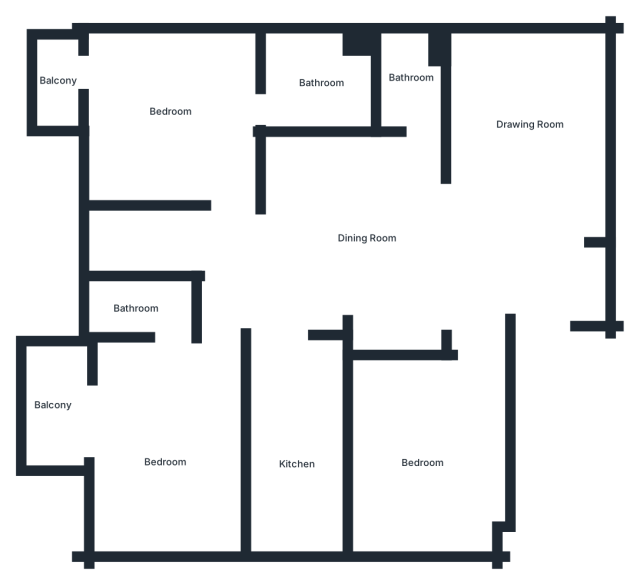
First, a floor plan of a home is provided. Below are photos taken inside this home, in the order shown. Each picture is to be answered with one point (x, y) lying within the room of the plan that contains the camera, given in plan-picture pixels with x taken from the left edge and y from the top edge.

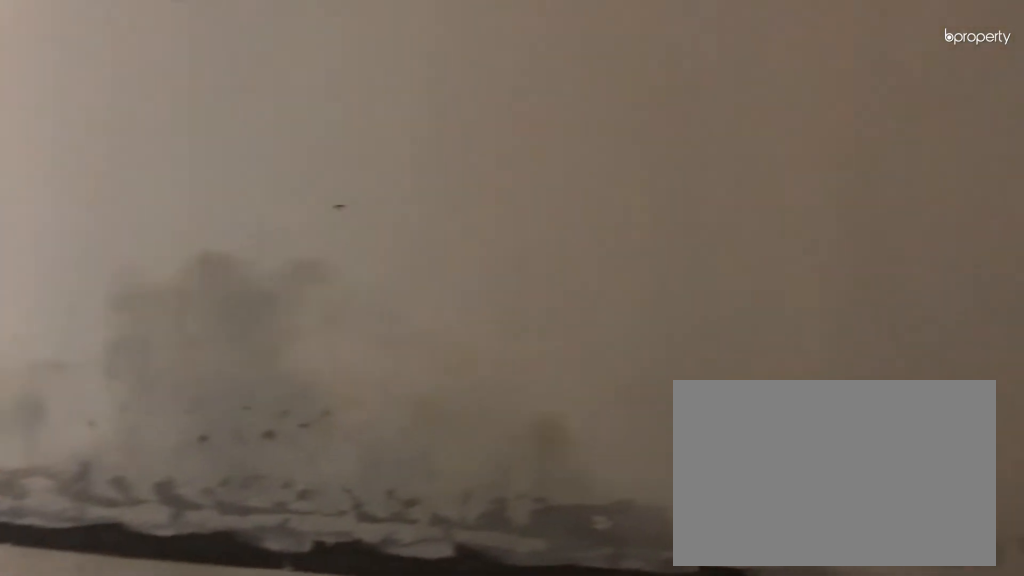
(428, 459)
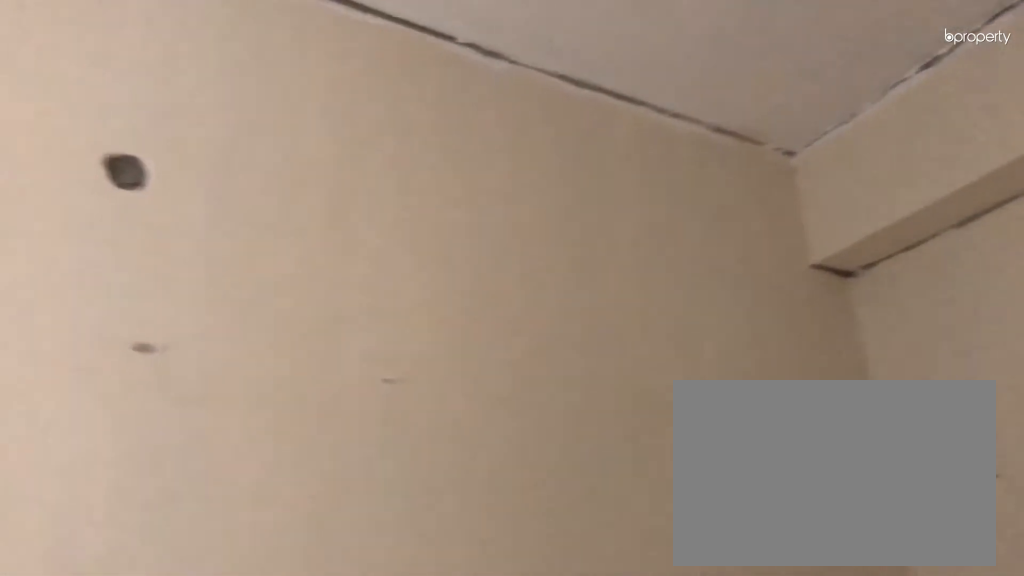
(428, 459)
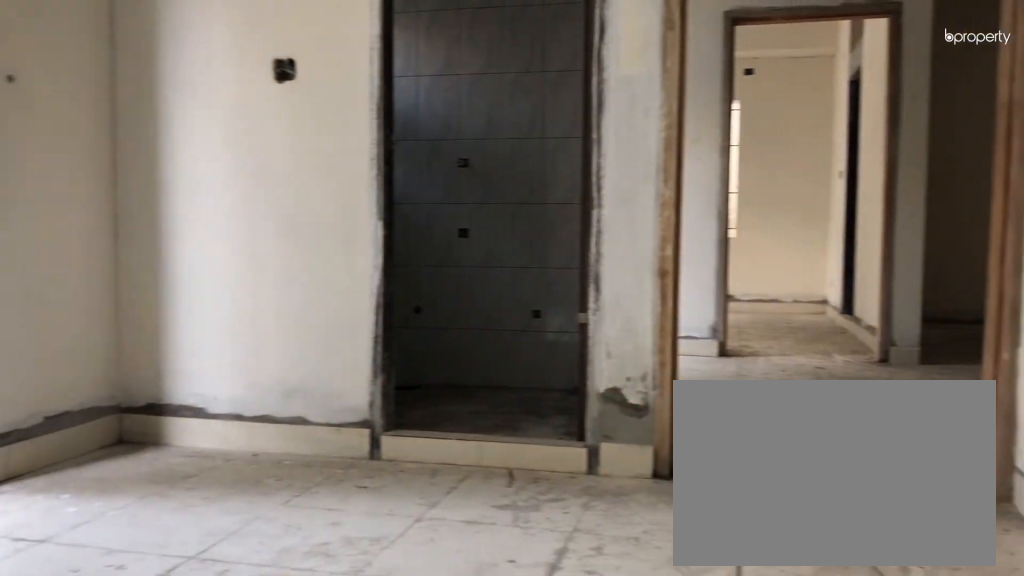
(164, 440)
